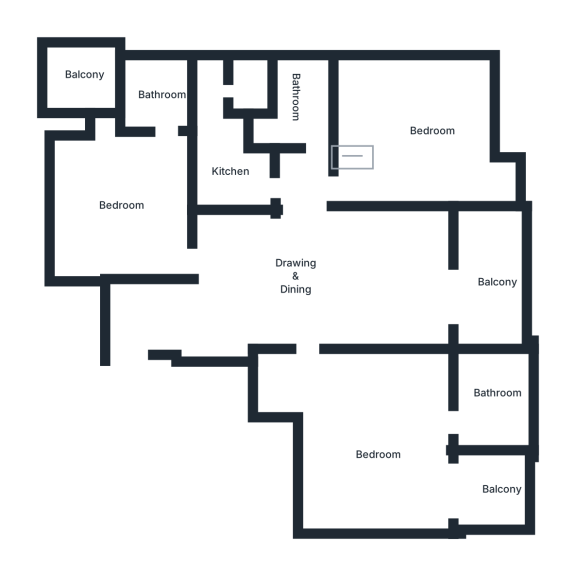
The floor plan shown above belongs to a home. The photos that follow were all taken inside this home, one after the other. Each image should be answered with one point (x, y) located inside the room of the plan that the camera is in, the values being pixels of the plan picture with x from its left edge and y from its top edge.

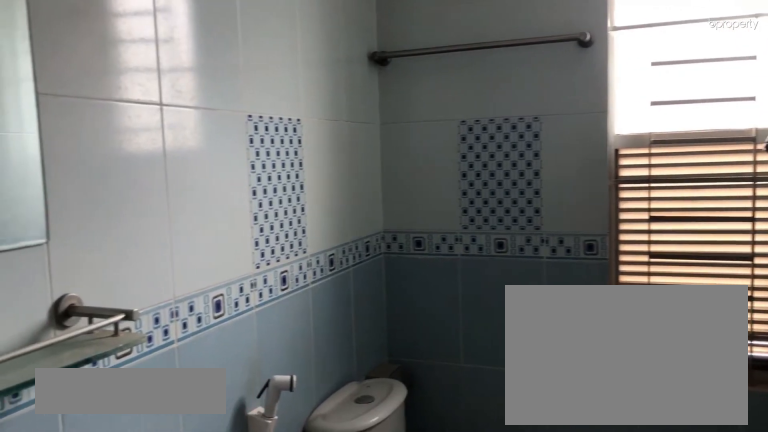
(161, 94)
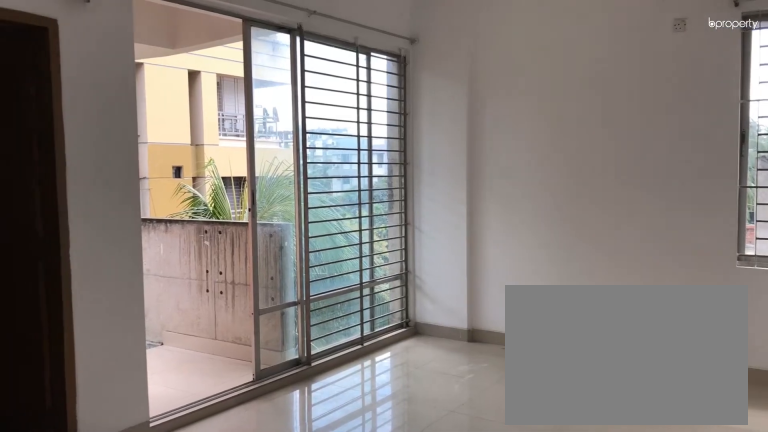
(379, 451)
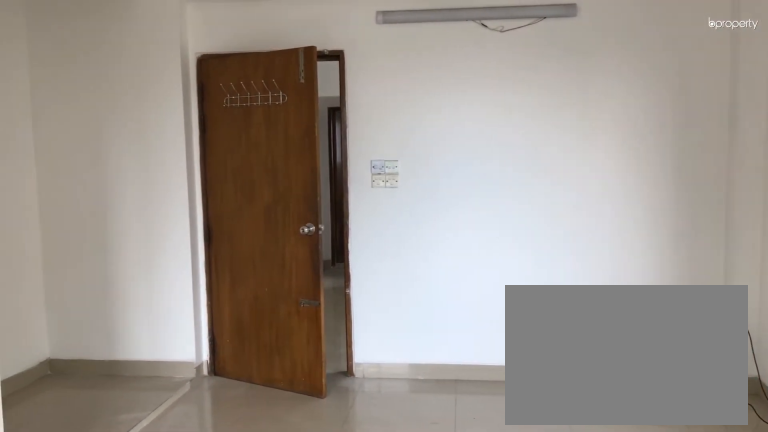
(380, 451)
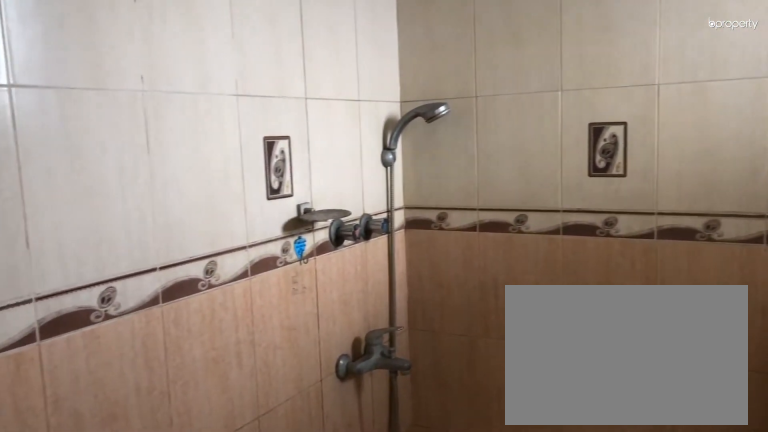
(497, 394)
